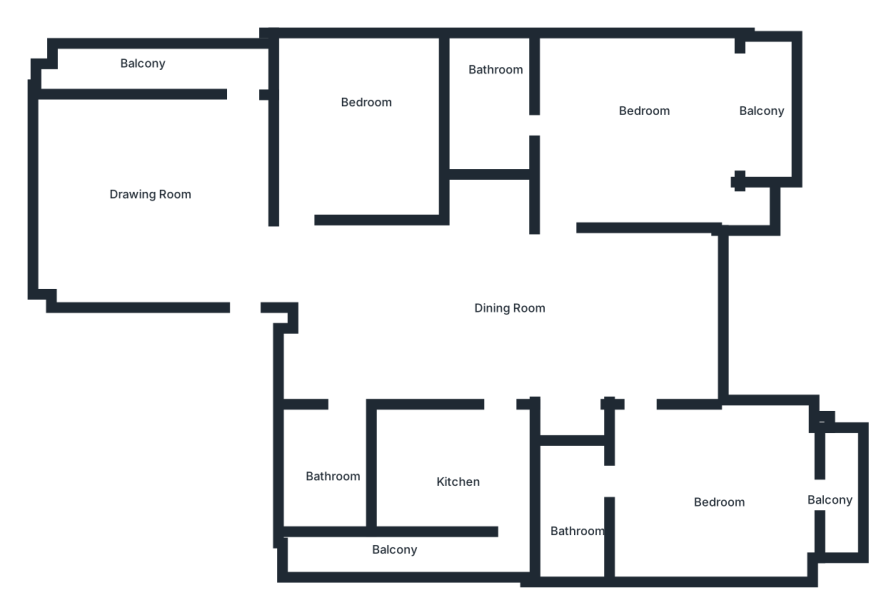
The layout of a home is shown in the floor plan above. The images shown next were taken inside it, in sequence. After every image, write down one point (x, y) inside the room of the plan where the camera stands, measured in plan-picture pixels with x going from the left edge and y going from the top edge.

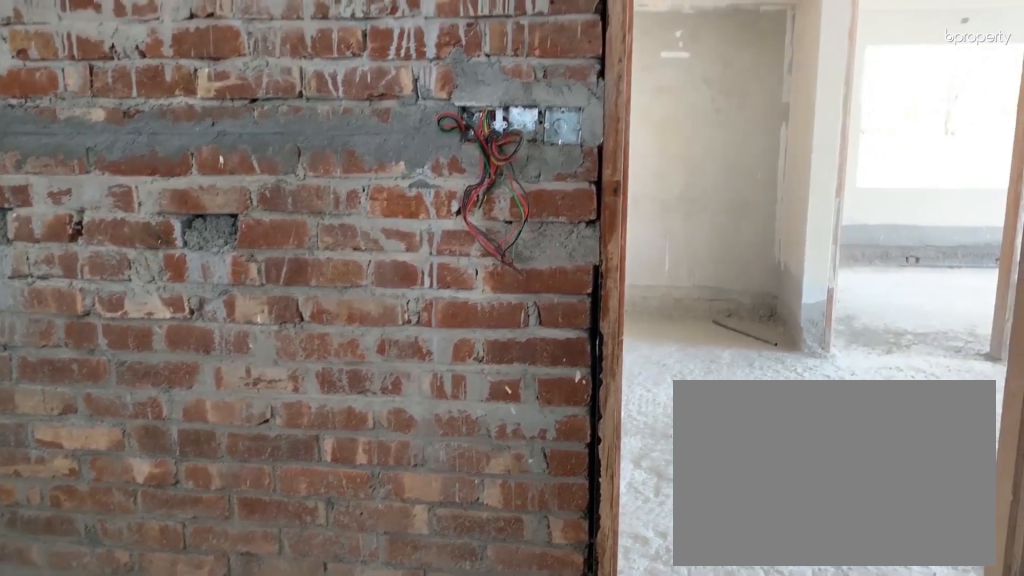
(456, 468)
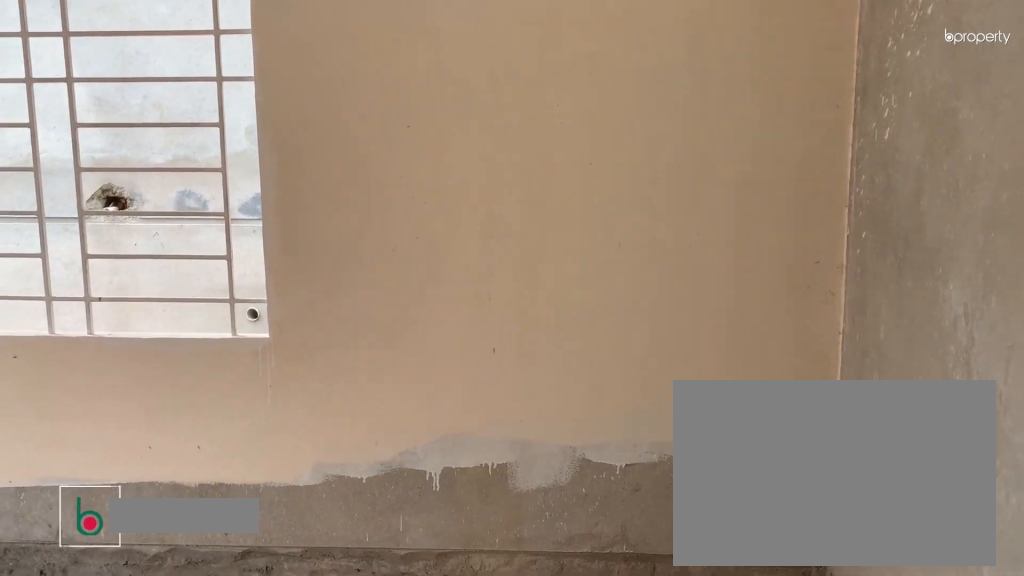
(717, 504)
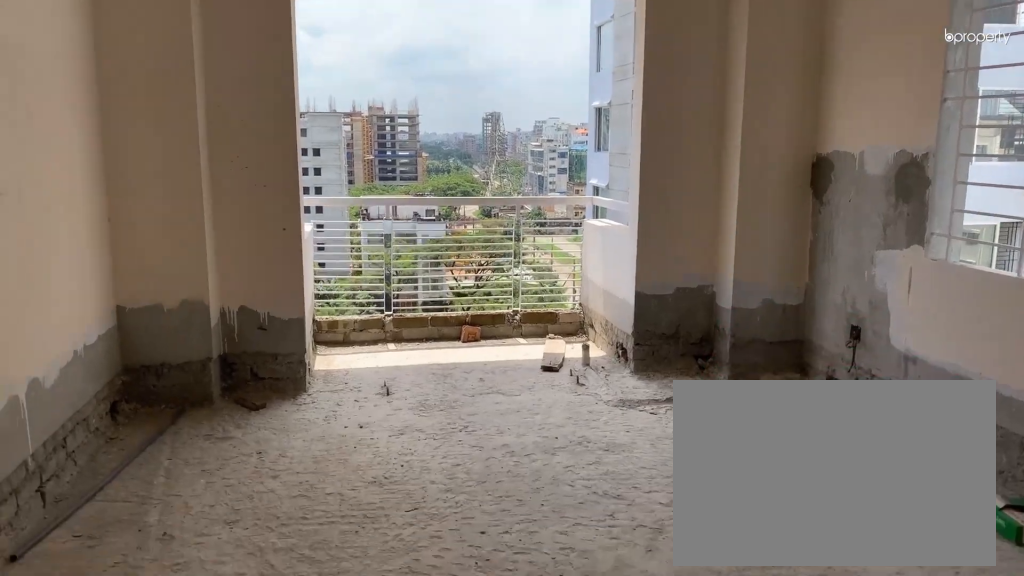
(717, 504)
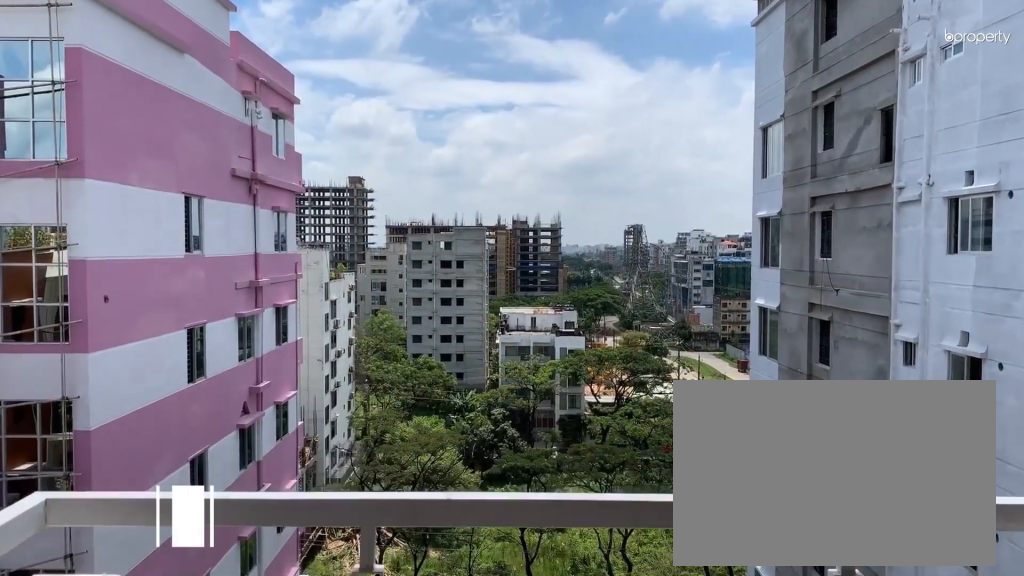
(841, 500)
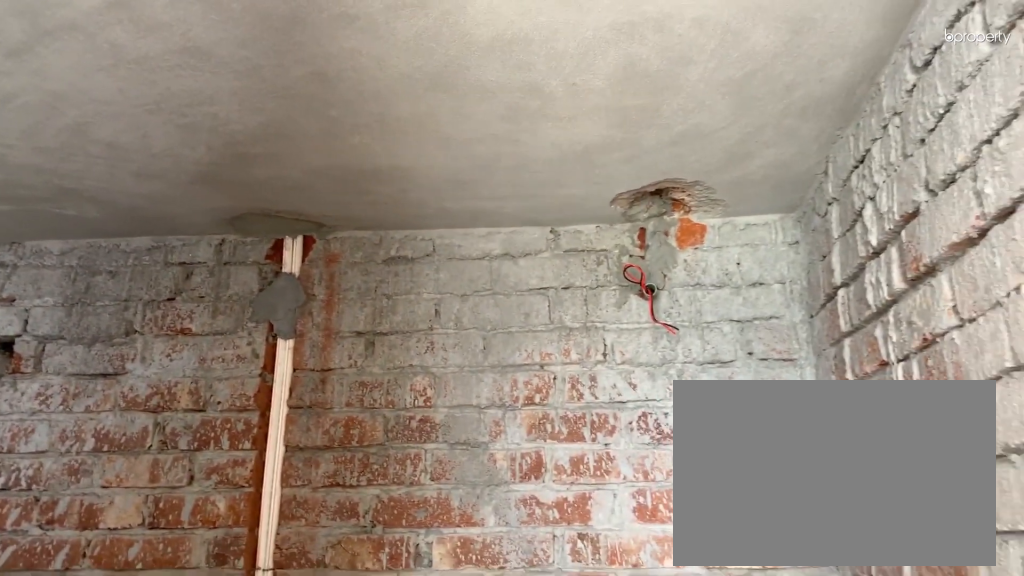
(571, 489)
